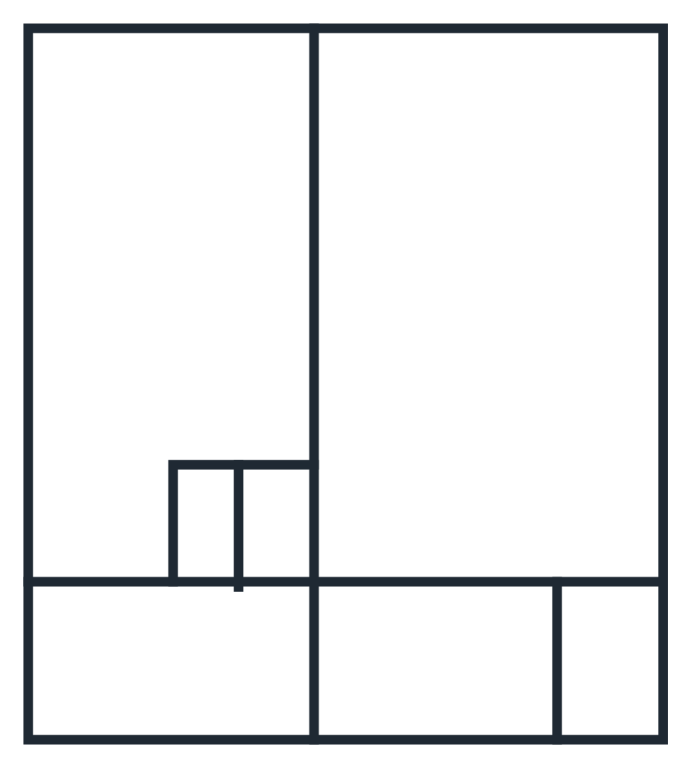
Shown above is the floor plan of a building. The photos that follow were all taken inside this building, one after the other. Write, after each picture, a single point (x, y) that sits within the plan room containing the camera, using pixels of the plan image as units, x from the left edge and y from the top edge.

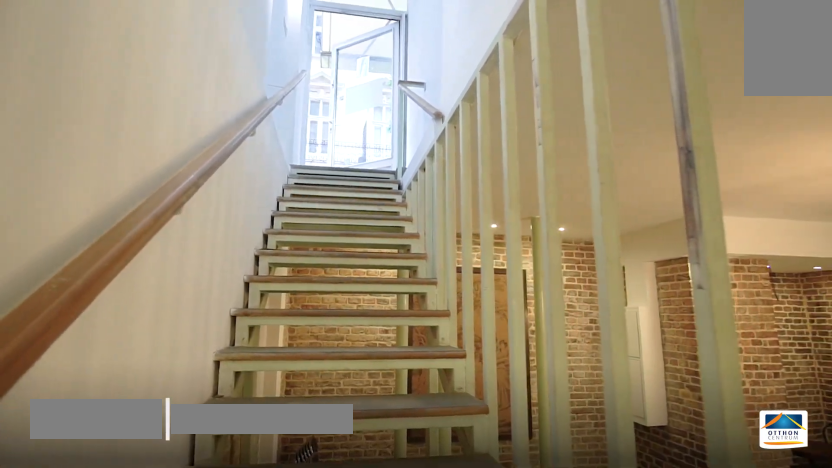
(502, 318)
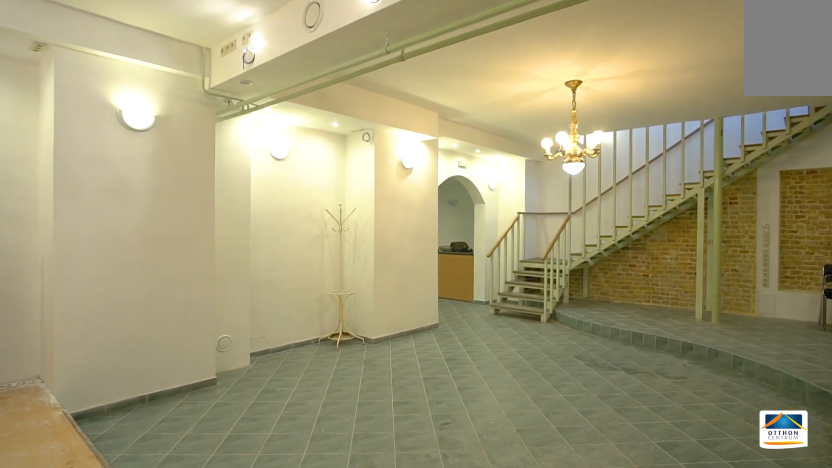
(503, 318)
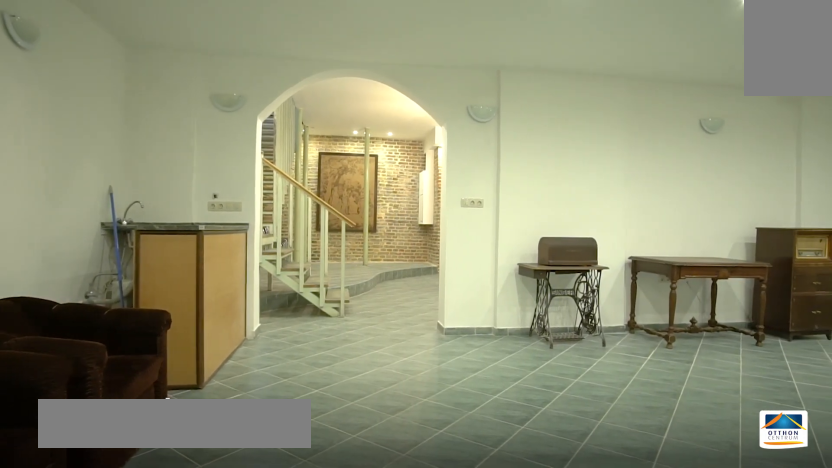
(171, 291)
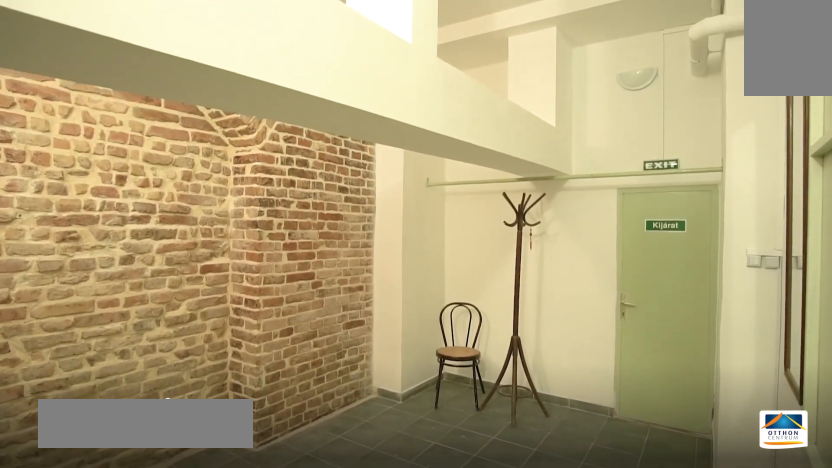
(428, 661)
